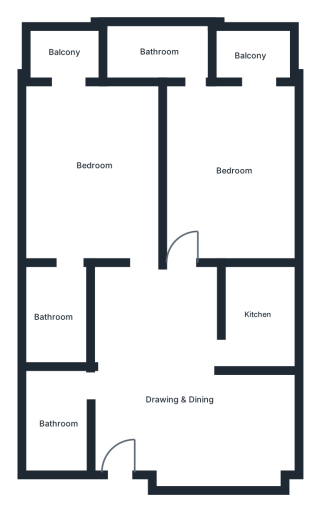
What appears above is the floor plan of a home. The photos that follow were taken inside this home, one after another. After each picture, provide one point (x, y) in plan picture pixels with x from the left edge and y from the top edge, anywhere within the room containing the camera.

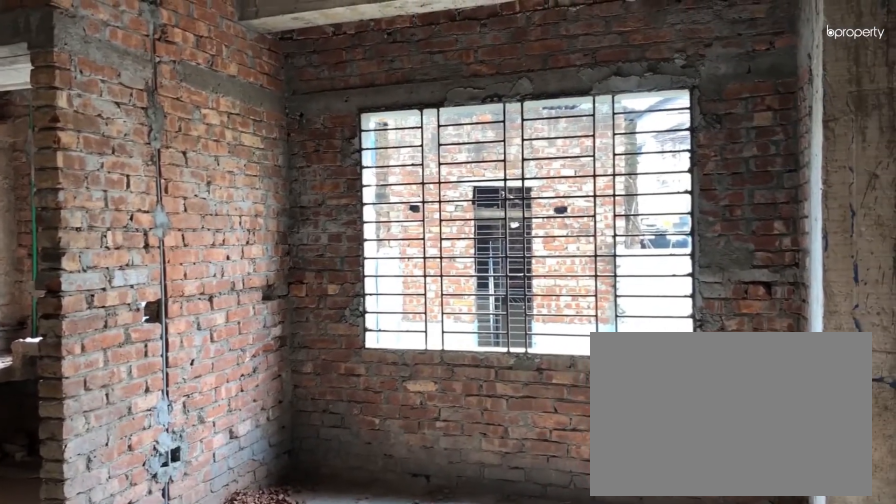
(181, 394)
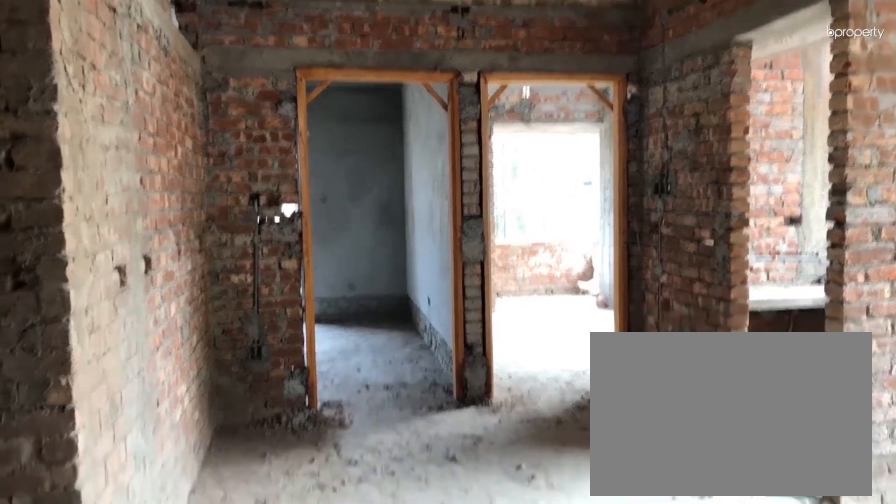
(183, 392)
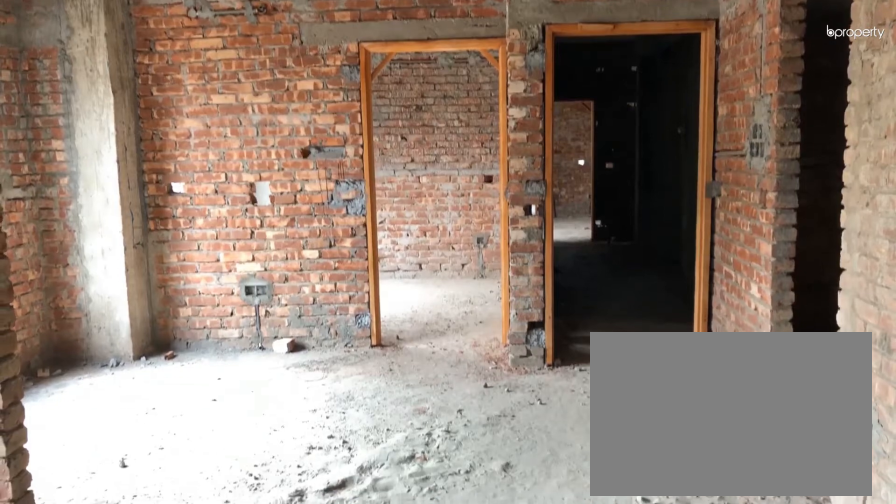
(179, 397)
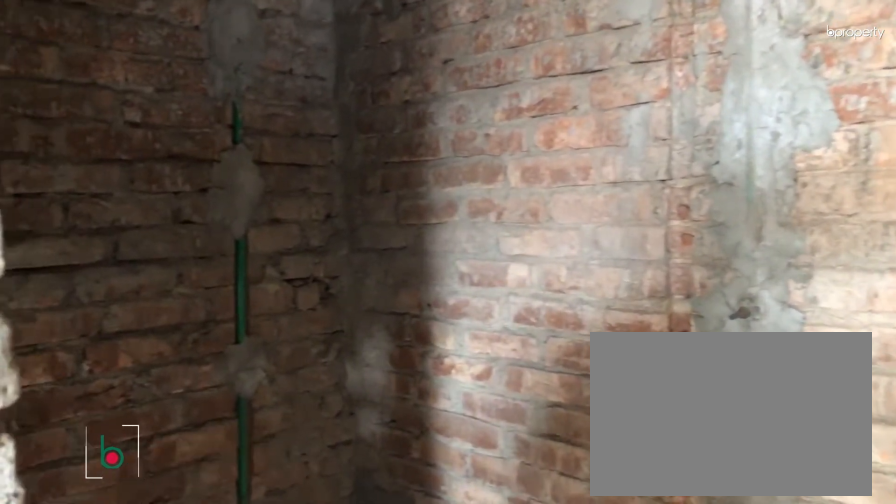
(57, 420)
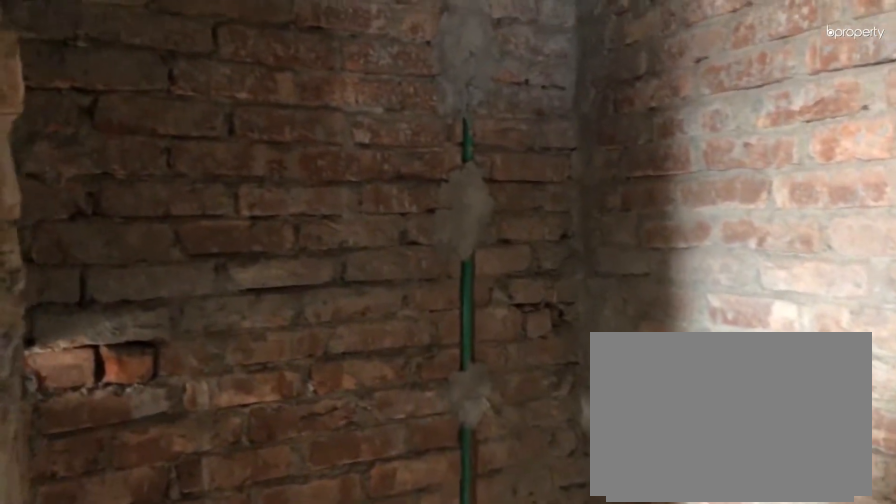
(57, 420)
